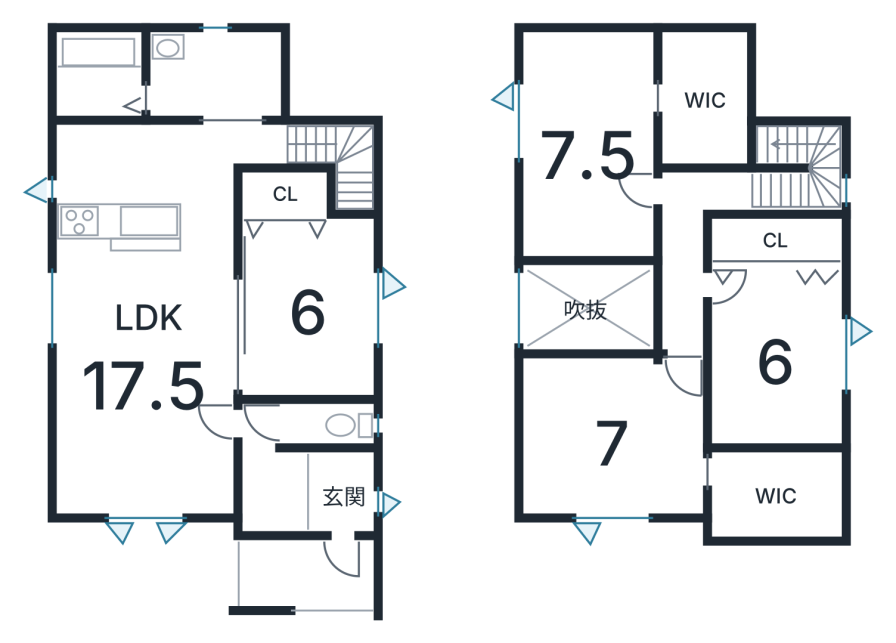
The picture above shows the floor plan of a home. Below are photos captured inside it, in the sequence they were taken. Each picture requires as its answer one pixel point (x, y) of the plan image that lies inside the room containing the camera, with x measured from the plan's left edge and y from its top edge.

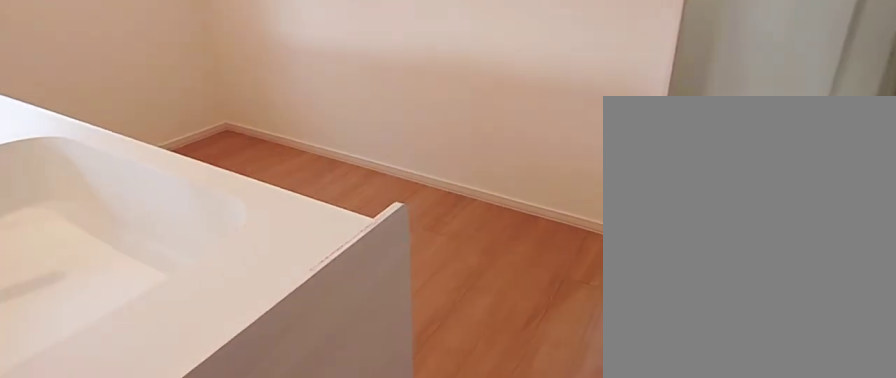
(156, 182)
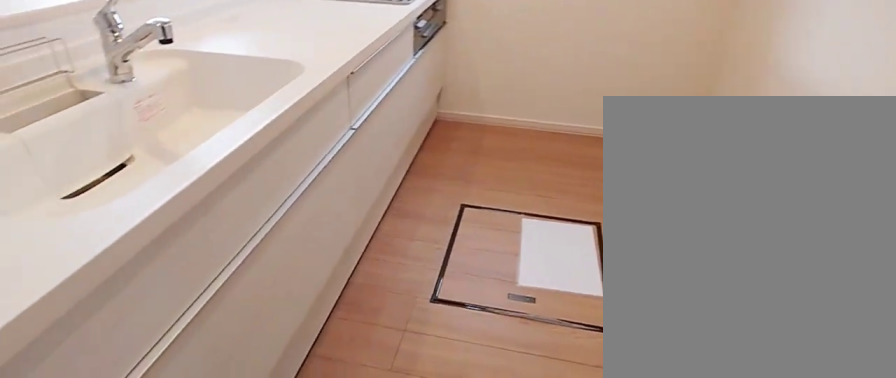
(156, 182)
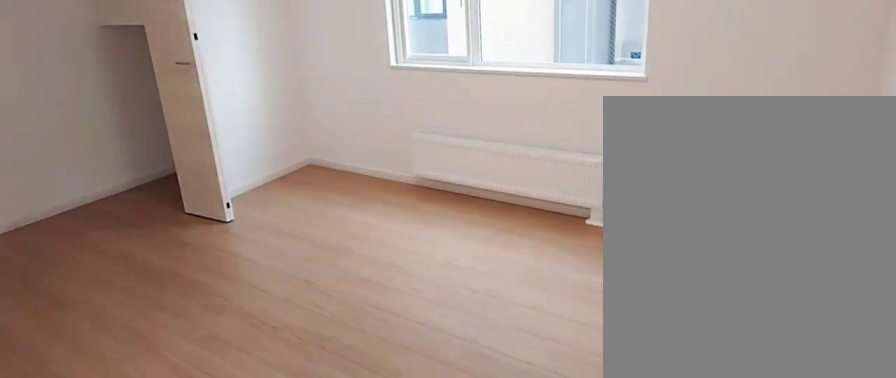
(308, 306)
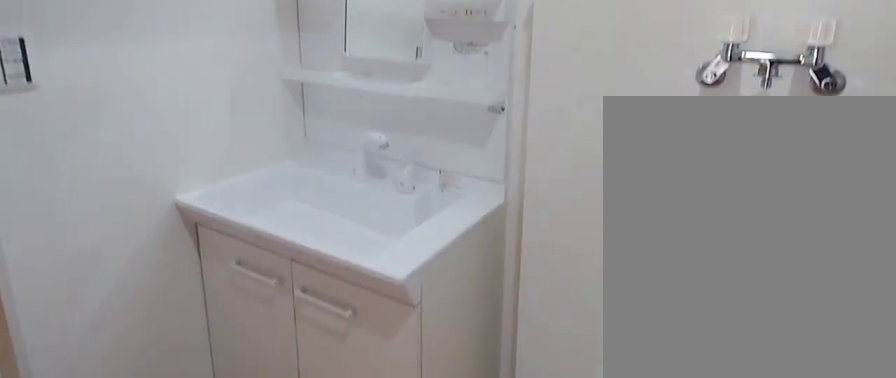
(219, 91)
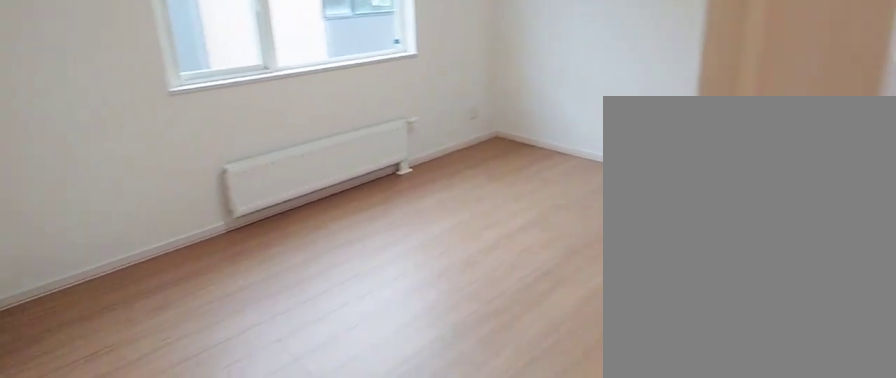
(766, 375)
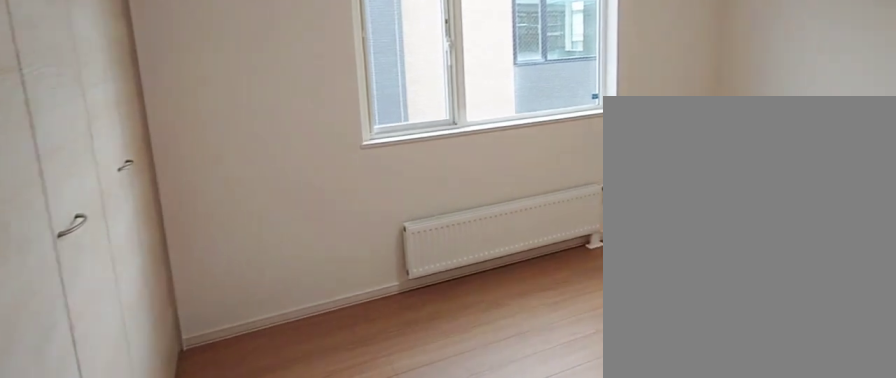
(766, 375)
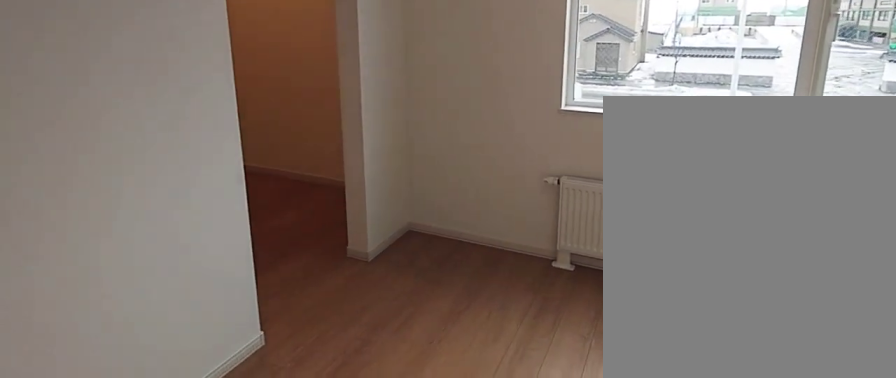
(609, 437)
